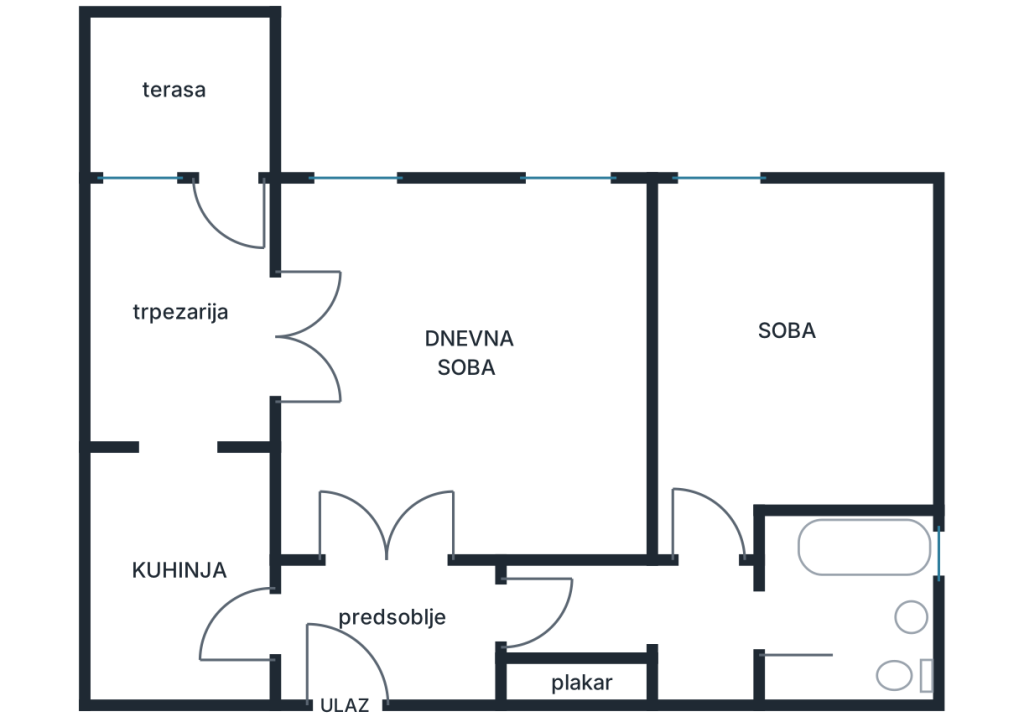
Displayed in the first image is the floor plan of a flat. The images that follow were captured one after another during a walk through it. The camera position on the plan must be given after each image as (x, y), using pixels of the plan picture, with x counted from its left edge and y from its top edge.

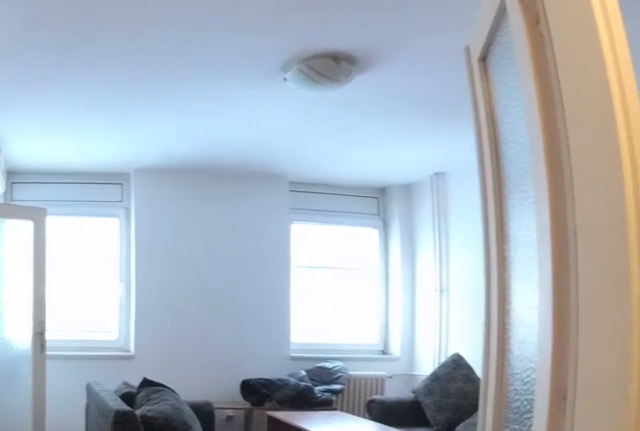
(347, 676)
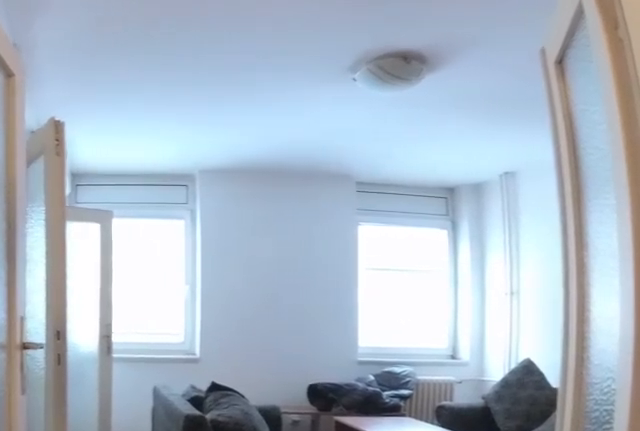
(343, 671)
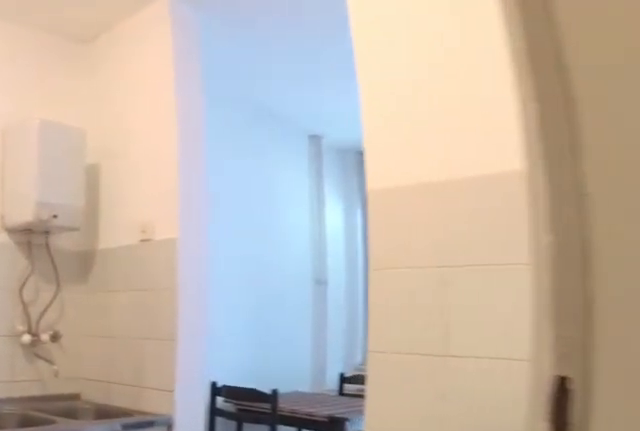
(308, 636)
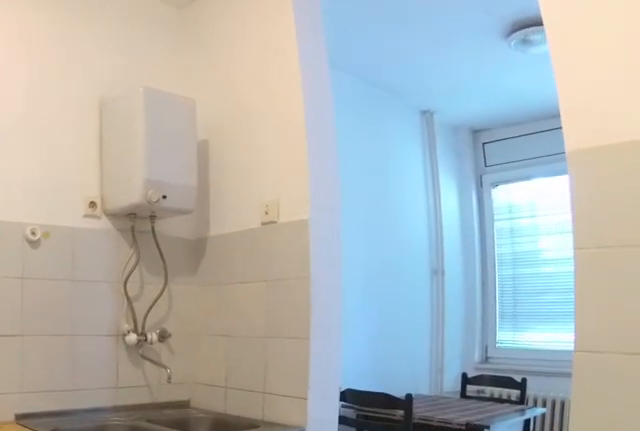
(294, 633)
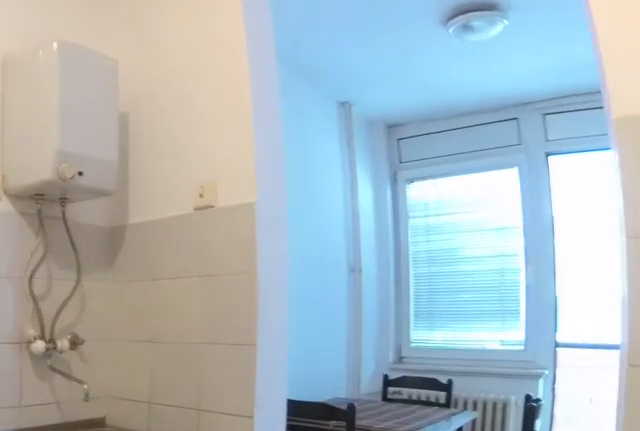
(257, 641)
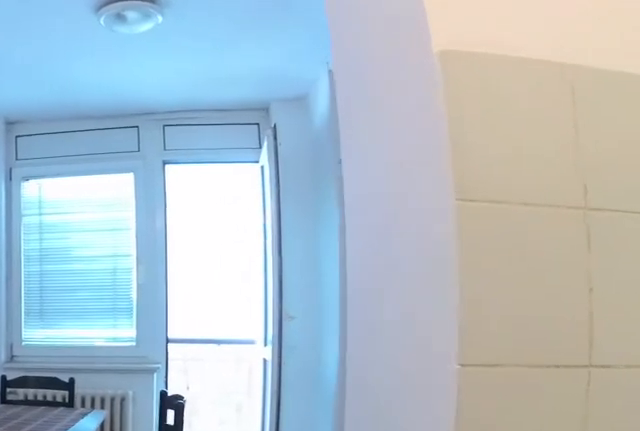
(198, 593)
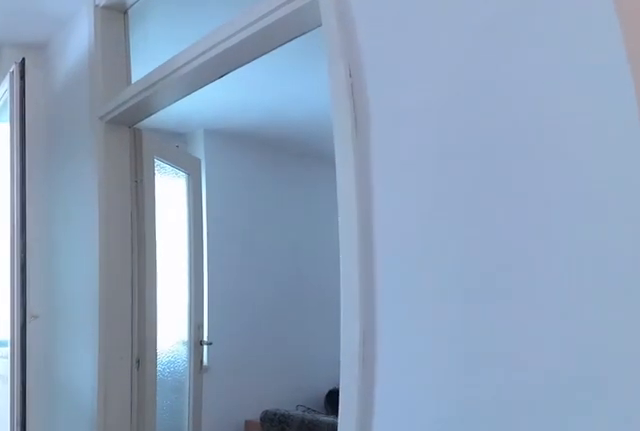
(198, 458)
